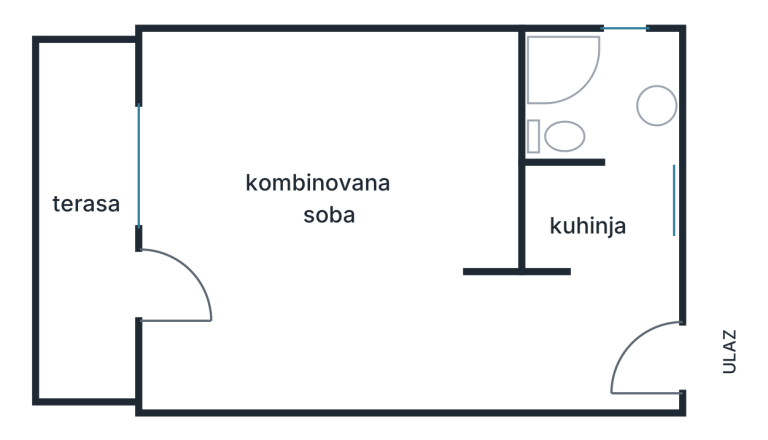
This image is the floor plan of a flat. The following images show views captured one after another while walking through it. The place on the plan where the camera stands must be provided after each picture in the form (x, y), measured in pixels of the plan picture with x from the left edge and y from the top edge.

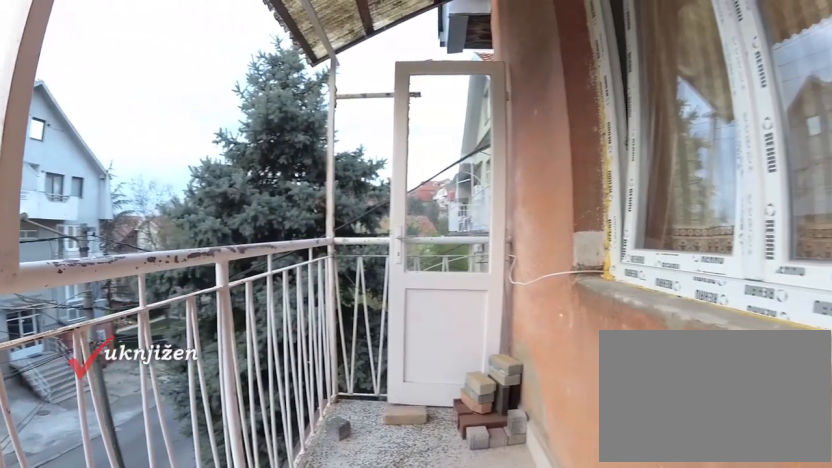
(80, 286)
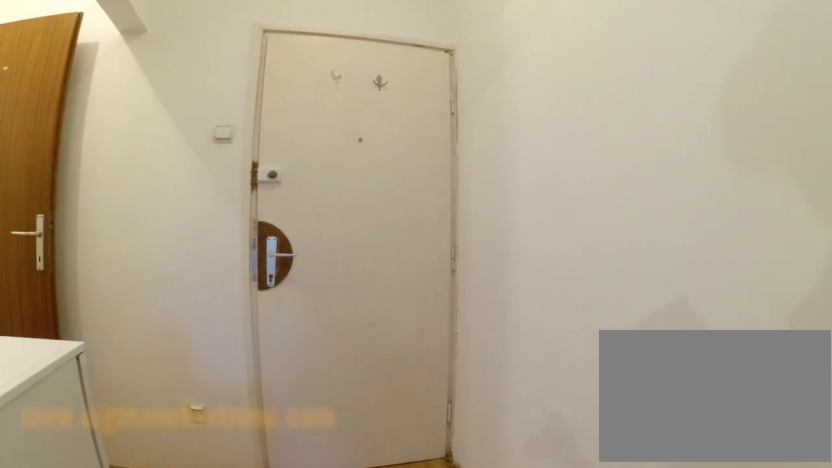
(522, 331)
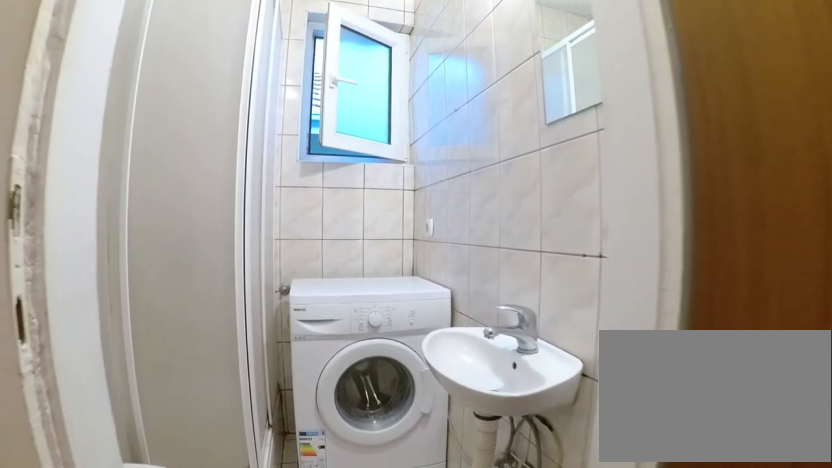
(626, 200)
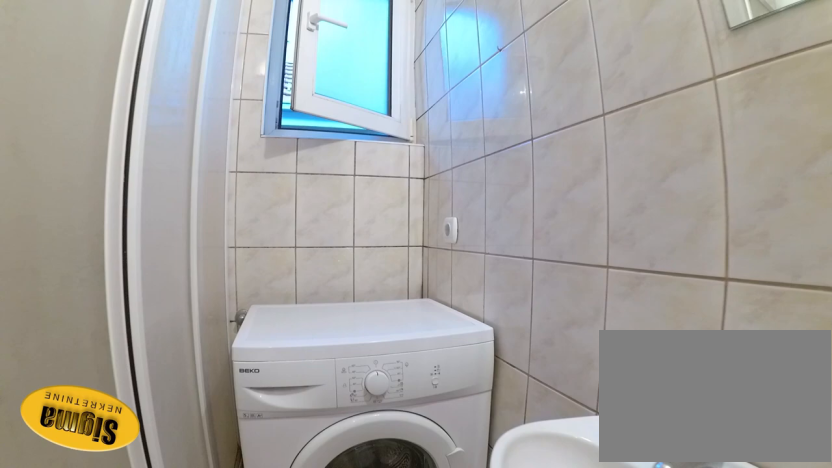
(631, 130)
